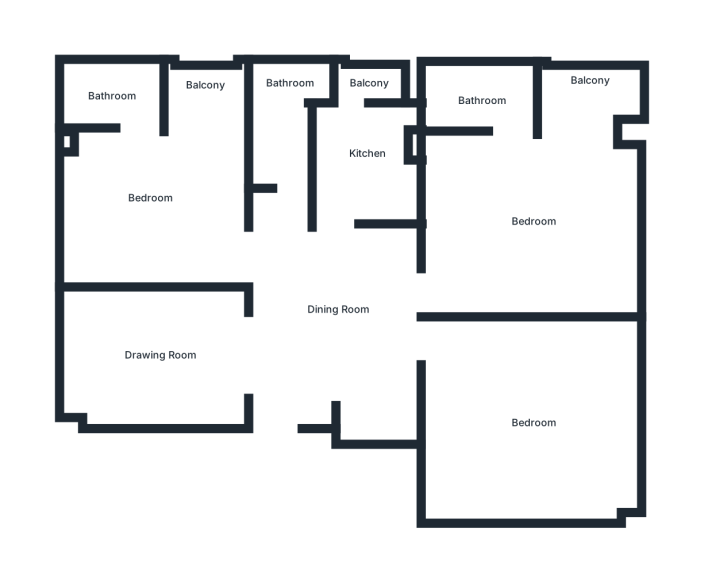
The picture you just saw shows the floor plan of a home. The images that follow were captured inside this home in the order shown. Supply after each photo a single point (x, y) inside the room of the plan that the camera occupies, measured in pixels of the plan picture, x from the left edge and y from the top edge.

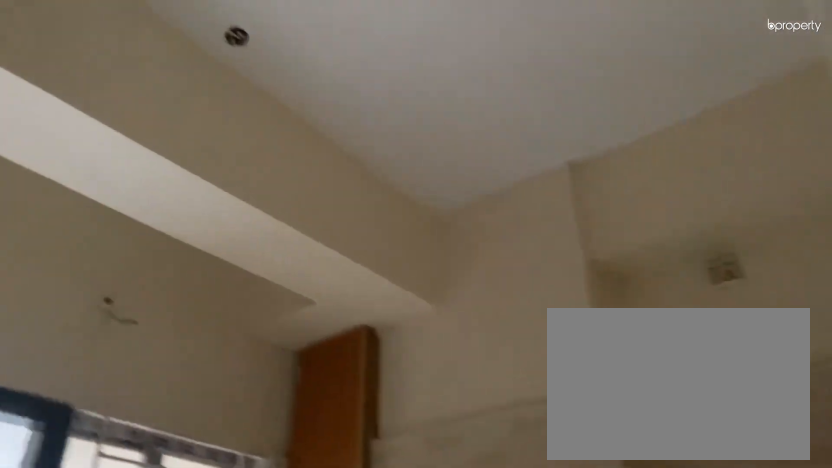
(360, 158)
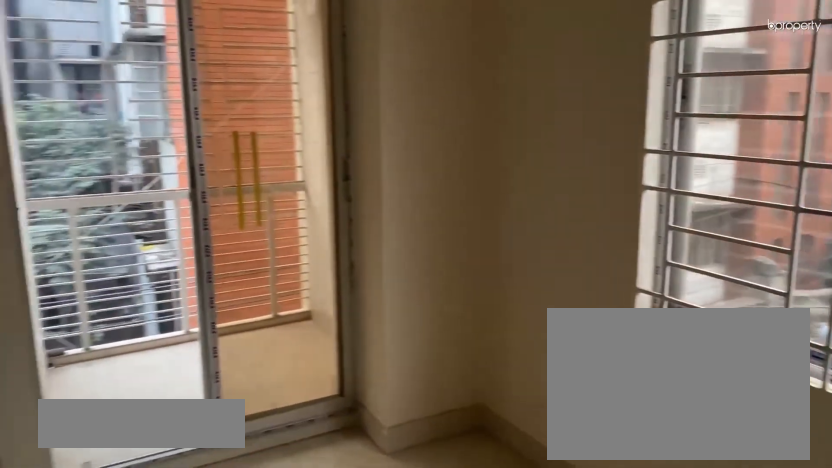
(525, 198)
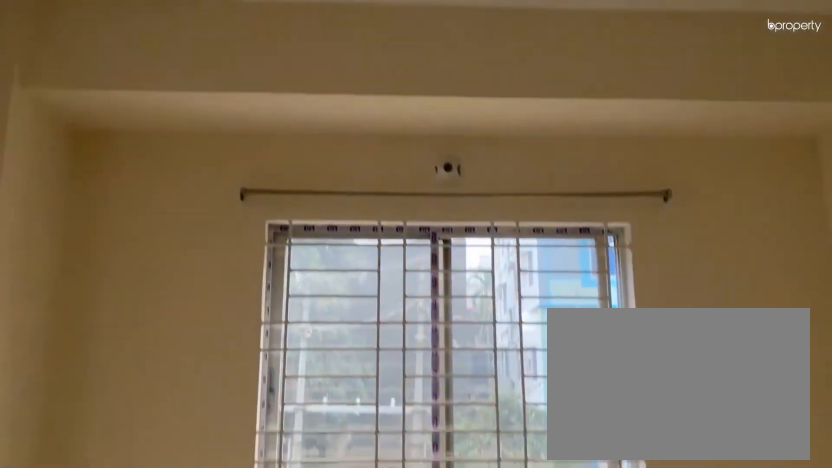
(524, 185)
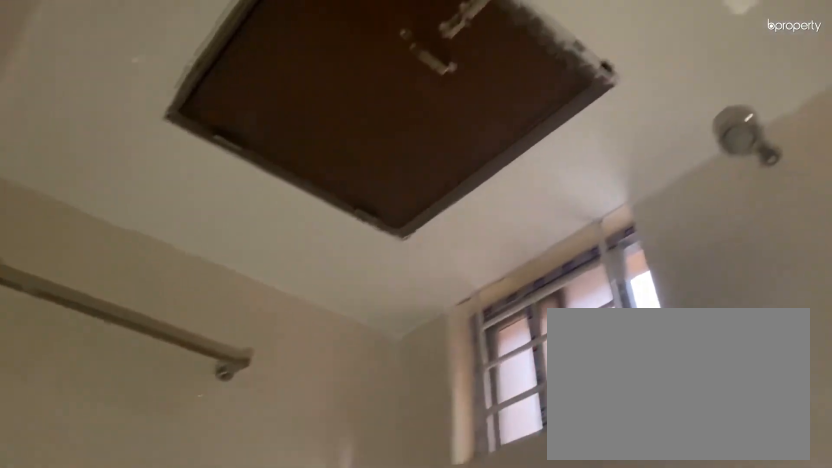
(483, 96)
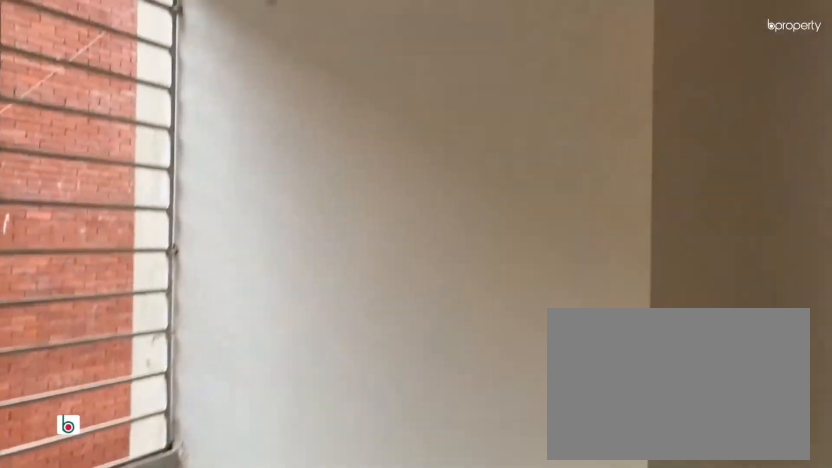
(580, 92)
